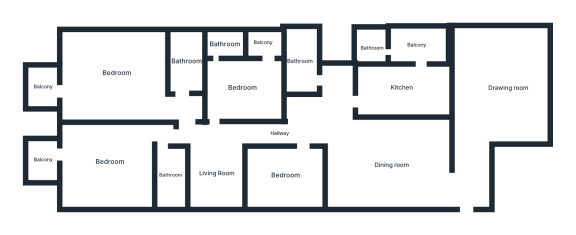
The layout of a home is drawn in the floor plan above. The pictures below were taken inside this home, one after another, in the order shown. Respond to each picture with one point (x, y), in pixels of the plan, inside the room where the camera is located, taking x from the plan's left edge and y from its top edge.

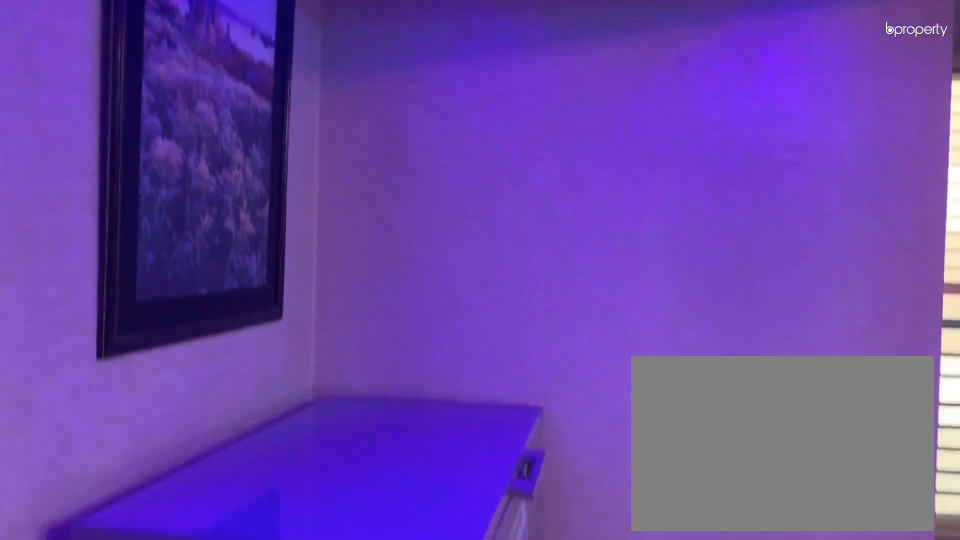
(280, 133)
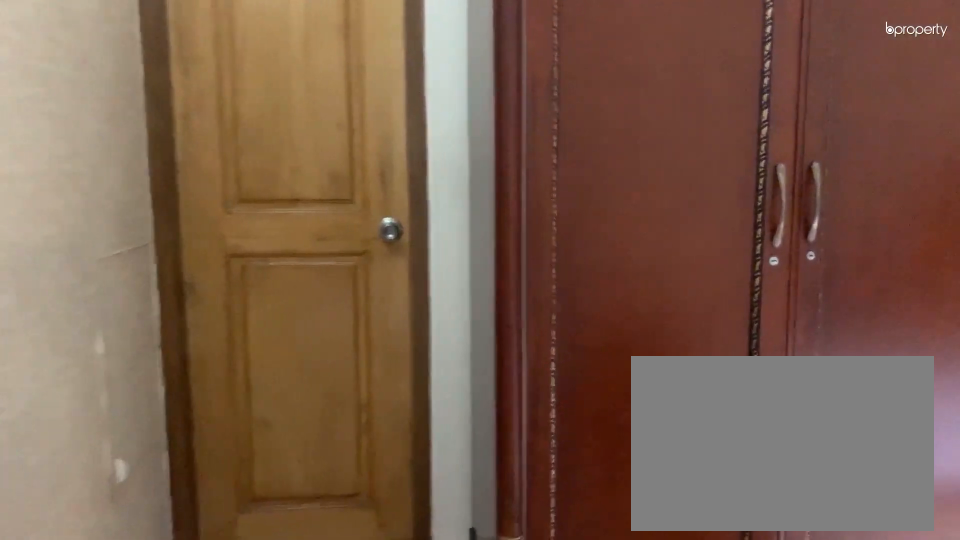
(243, 87)
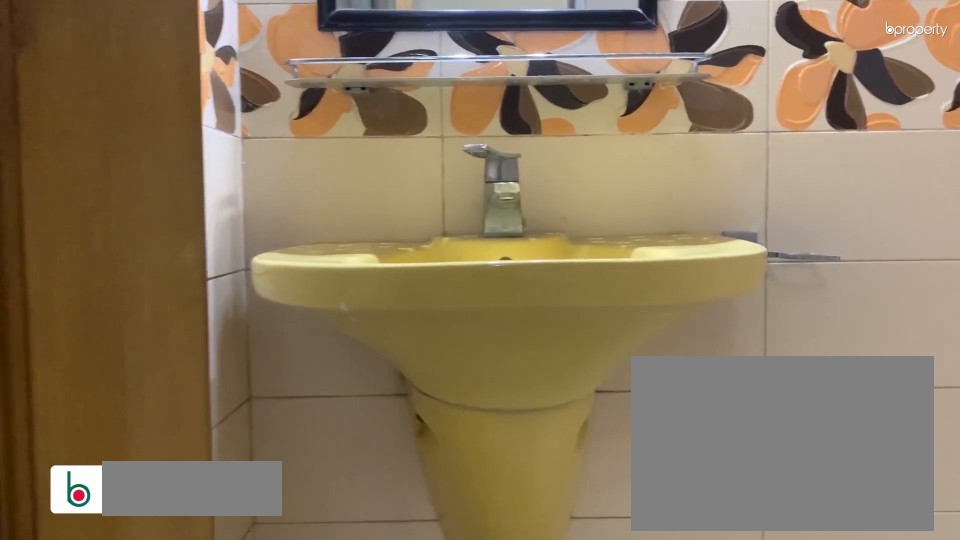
(225, 44)
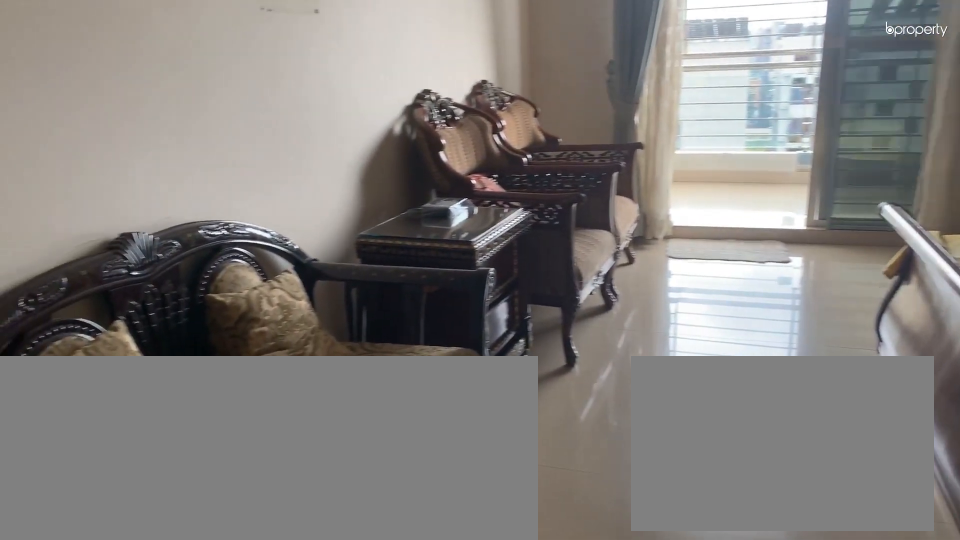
(115, 72)
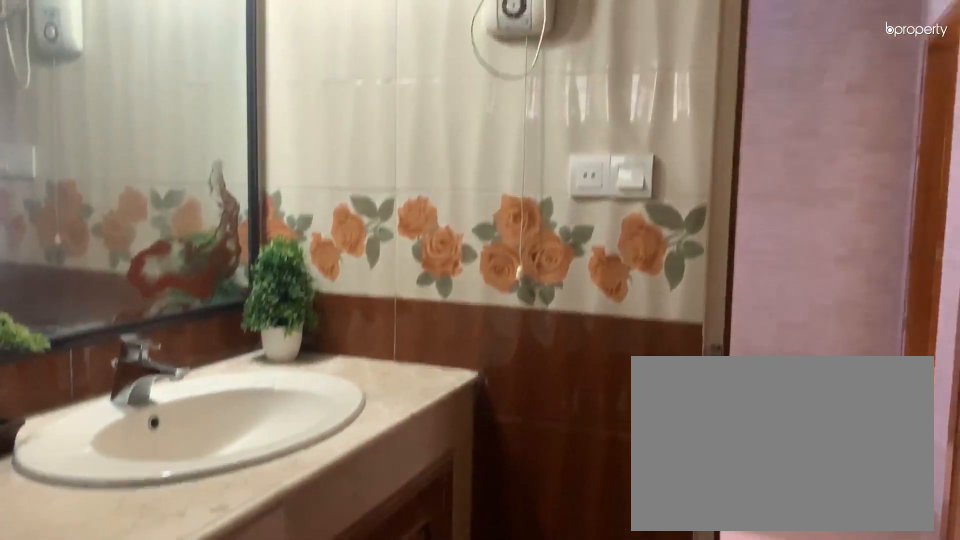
(186, 61)
